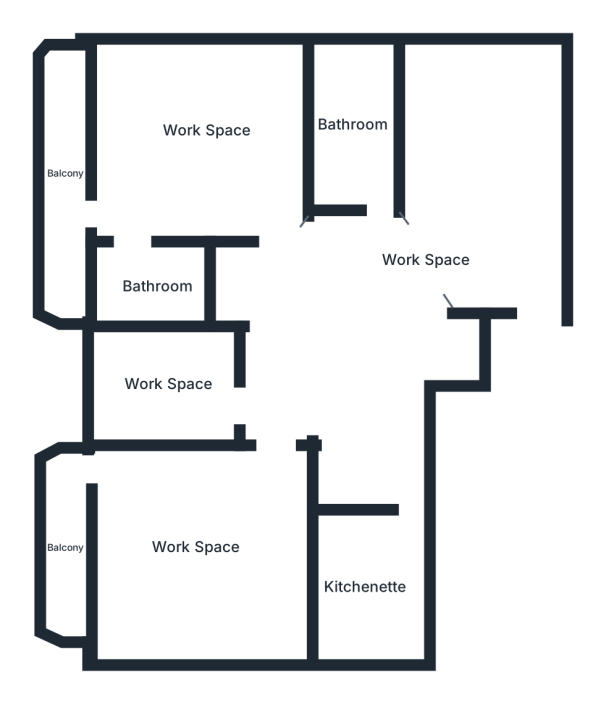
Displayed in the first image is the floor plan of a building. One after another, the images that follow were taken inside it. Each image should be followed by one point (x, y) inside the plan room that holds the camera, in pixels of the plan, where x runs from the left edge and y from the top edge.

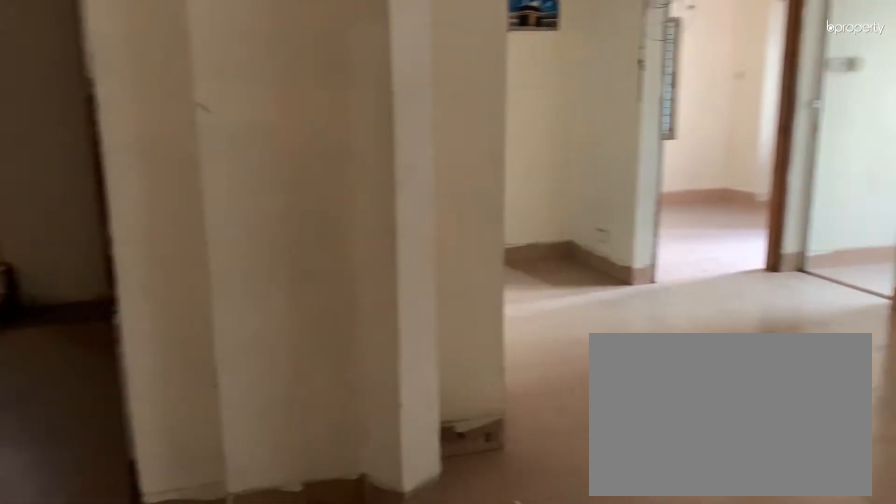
(432, 258)
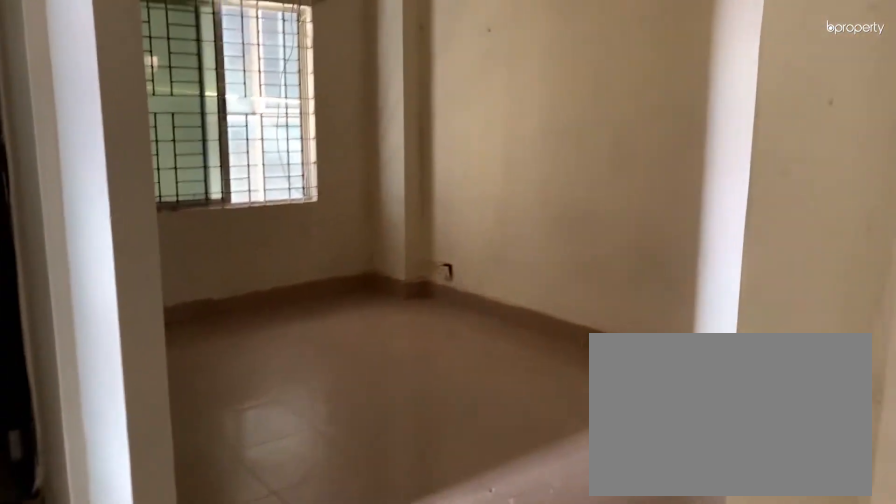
(431, 258)
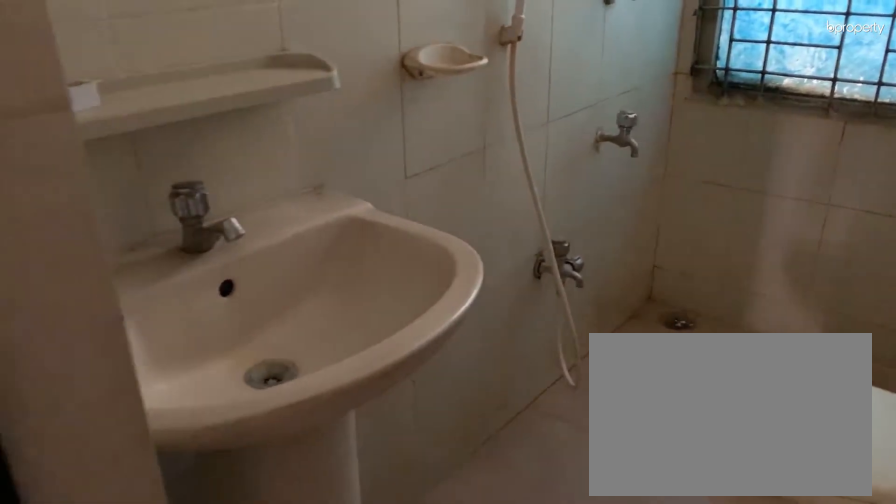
(352, 125)
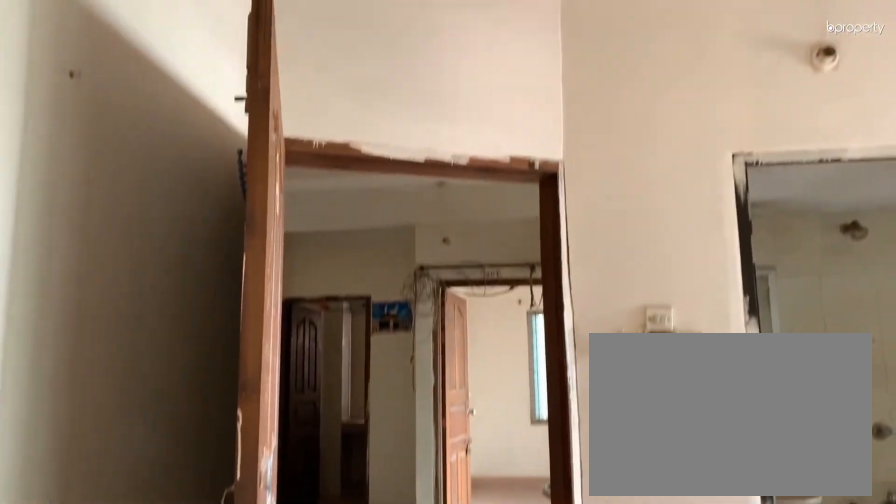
(204, 130)
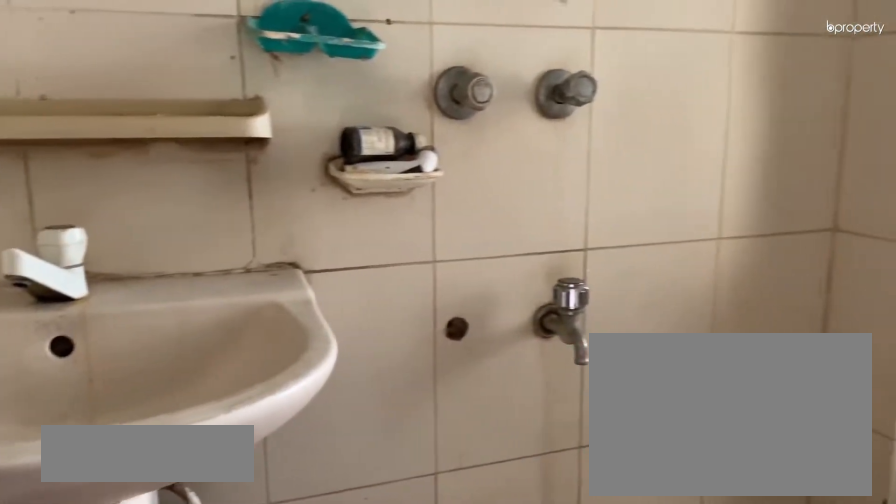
(158, 286)
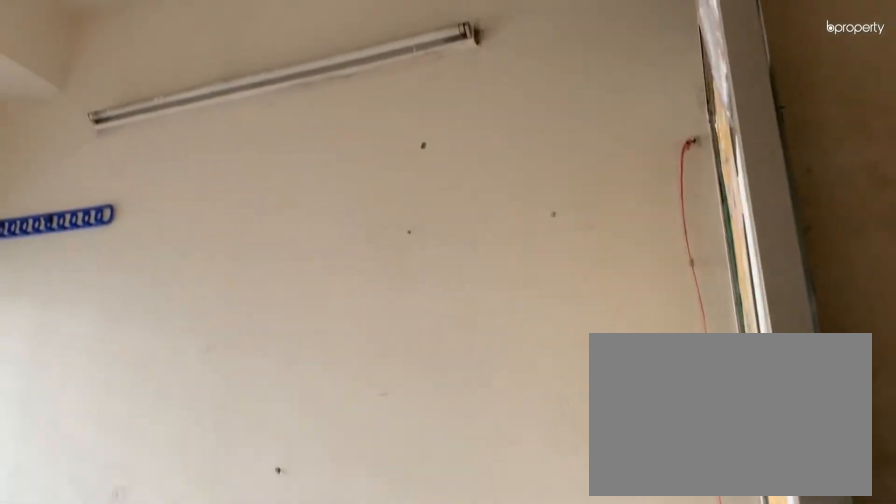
(168, 384)
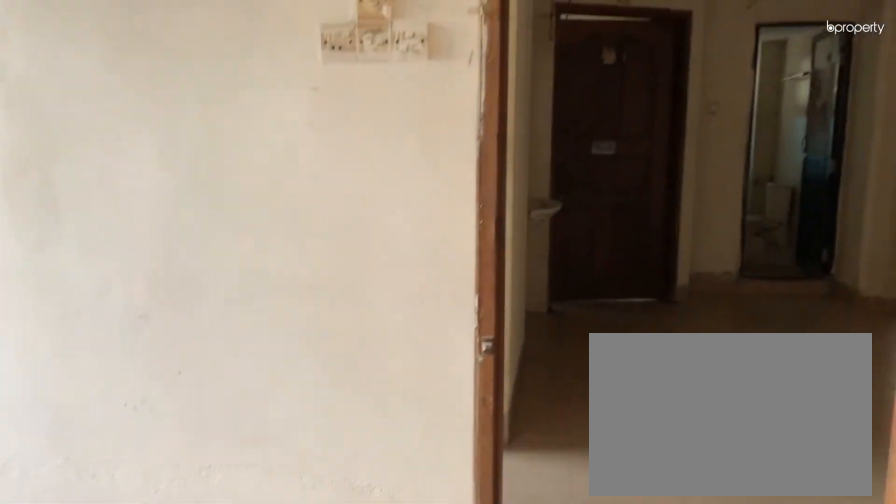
(195, 545)
